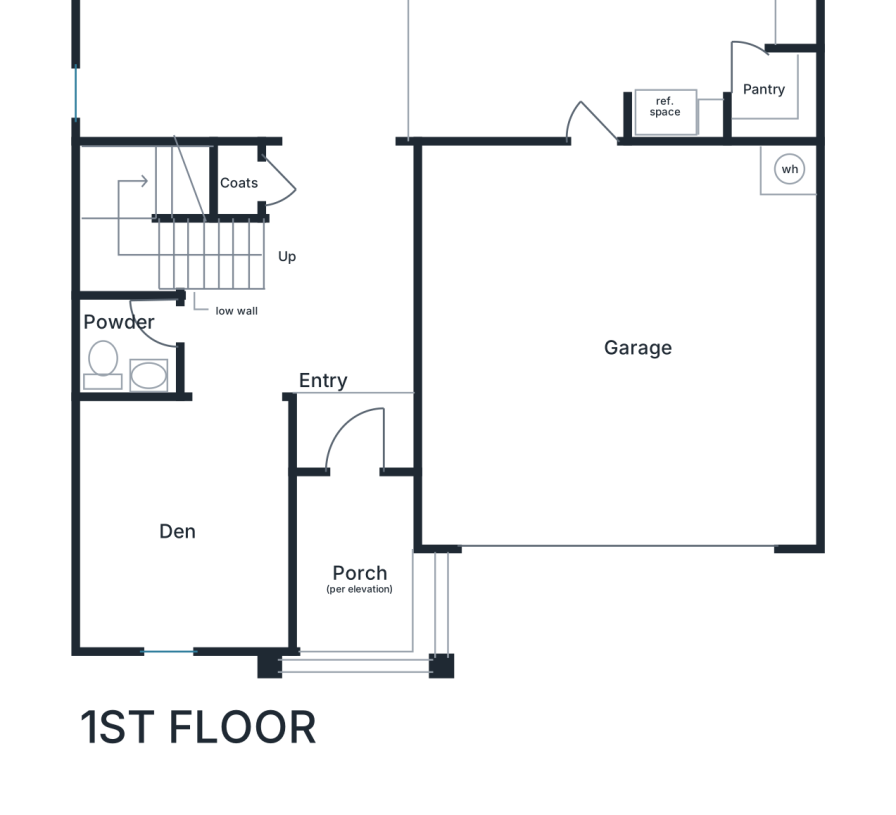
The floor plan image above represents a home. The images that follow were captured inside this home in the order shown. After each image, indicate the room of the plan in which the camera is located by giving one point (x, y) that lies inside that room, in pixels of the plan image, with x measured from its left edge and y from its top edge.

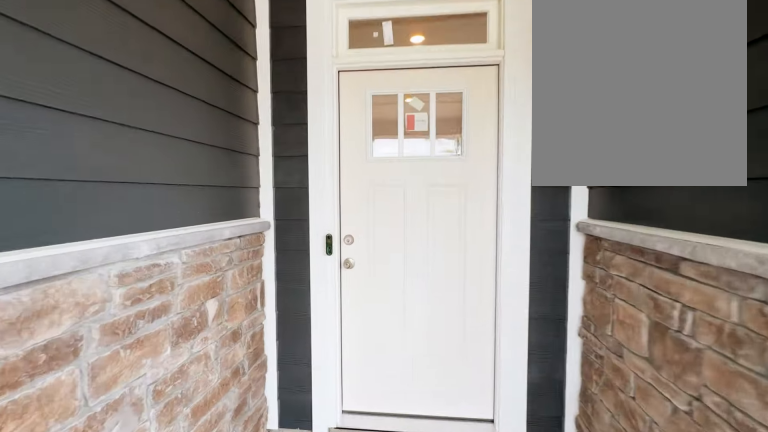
(355, 565)
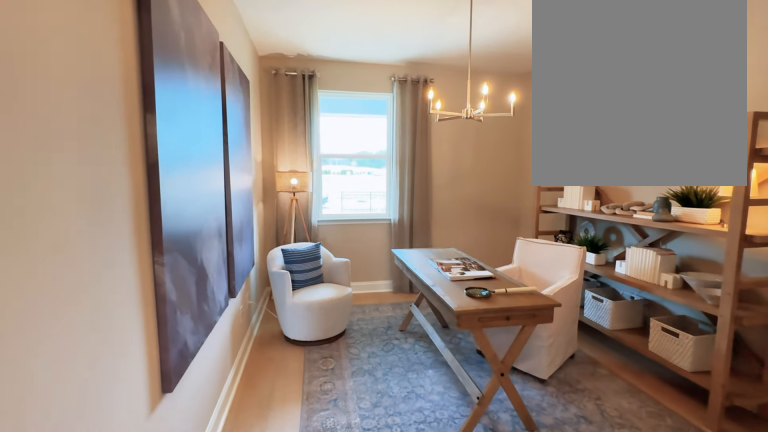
(184, 523)
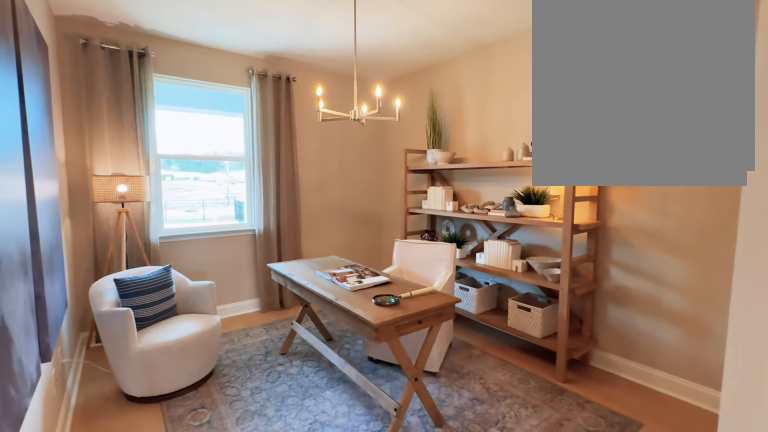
(184, 523)
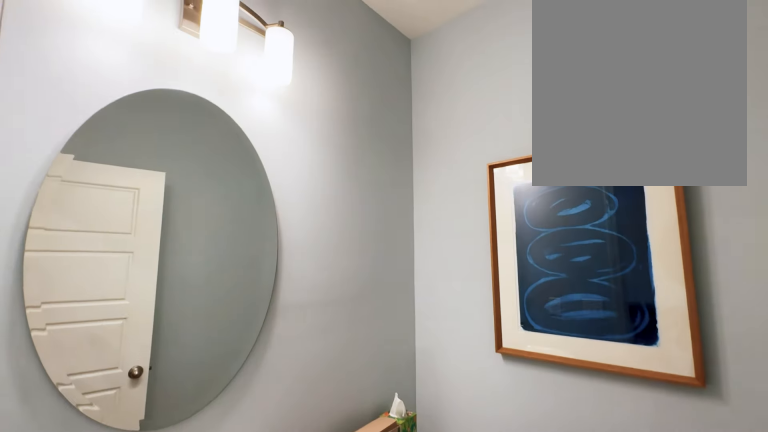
(129, 344)
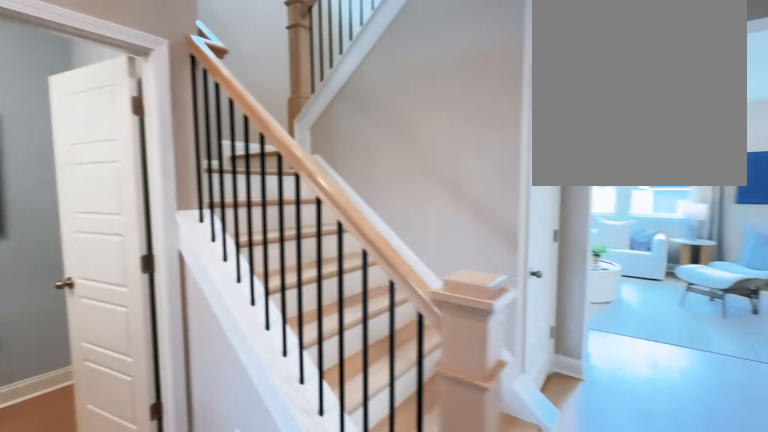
(298, 273)
